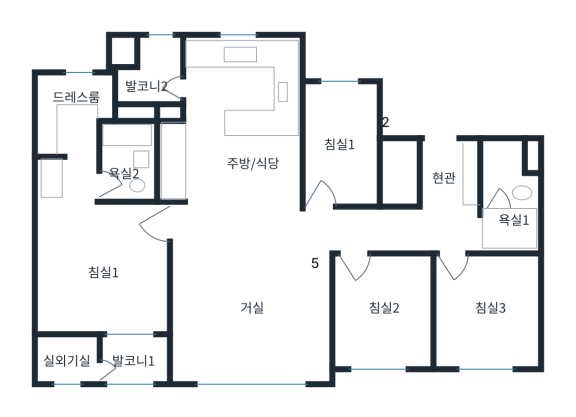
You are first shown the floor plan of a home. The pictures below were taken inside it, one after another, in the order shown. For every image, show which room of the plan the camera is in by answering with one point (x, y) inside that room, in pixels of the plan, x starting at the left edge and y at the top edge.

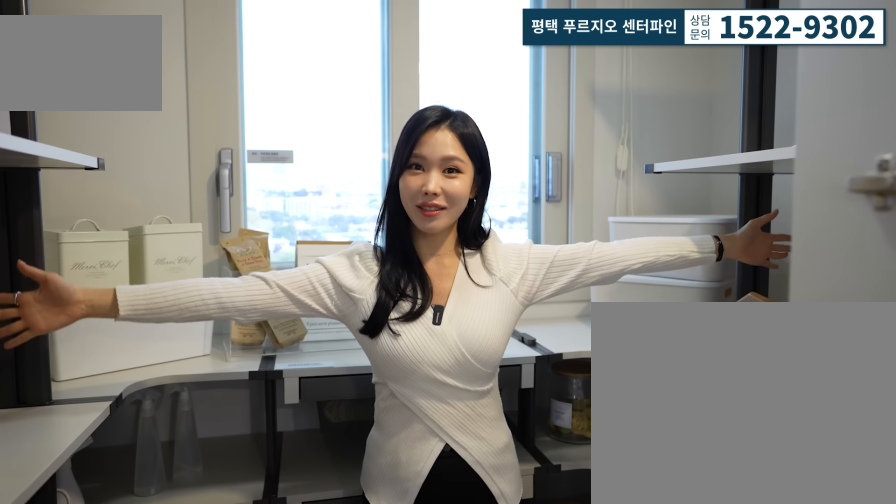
(339, 161)
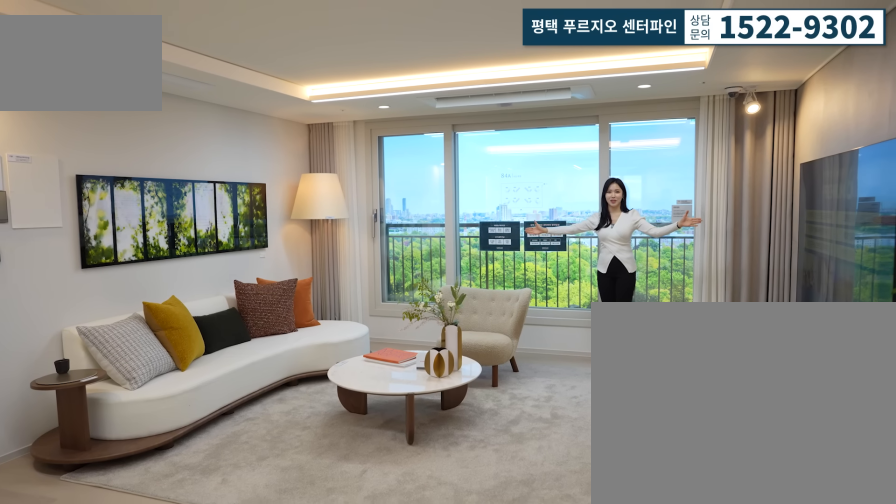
(246, 321)
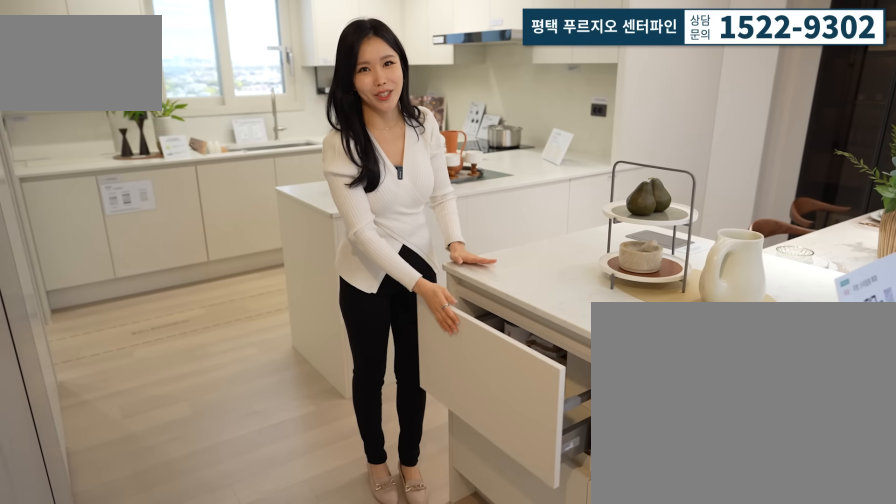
(246, 139)
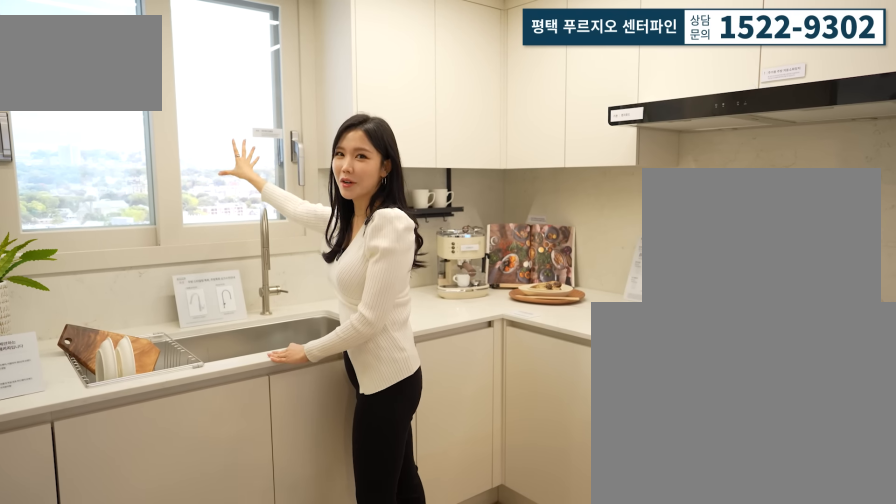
(246, 139)
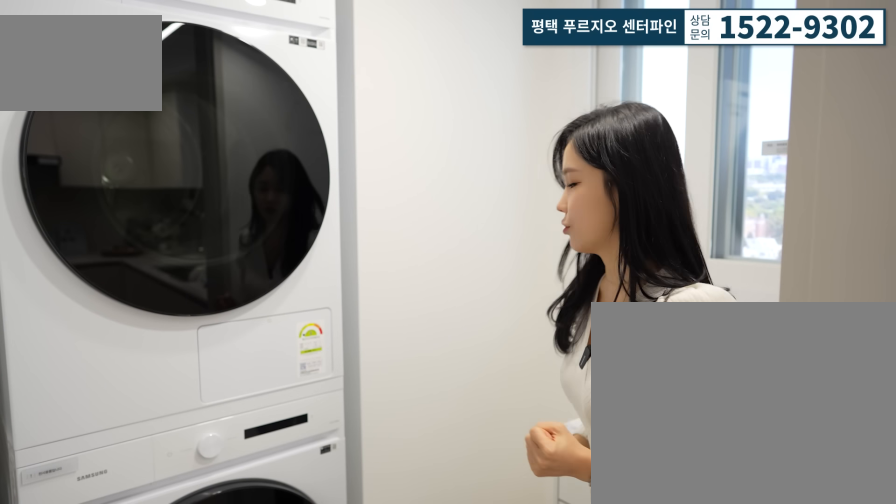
(143, 70)
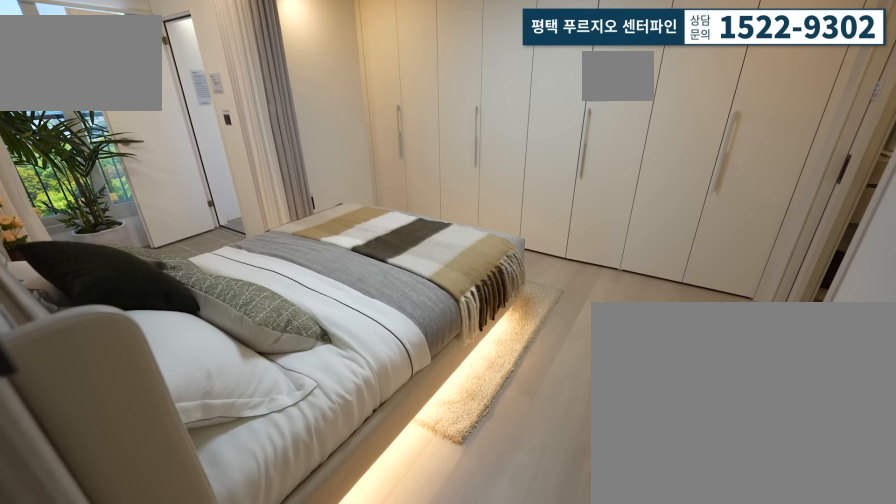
(103, 273)
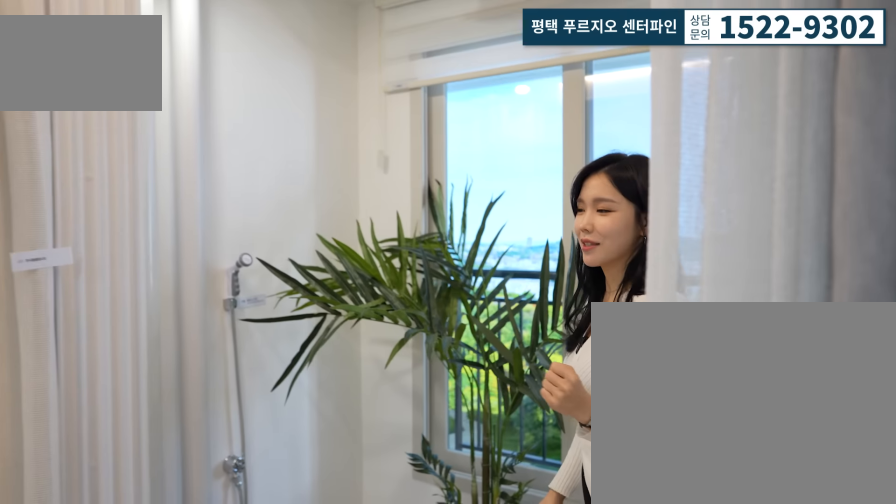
(127, 352)
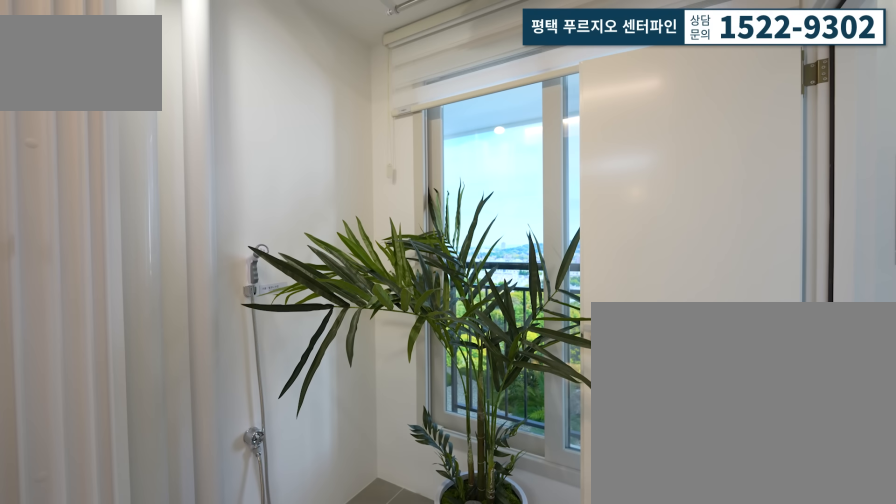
(126, 352)
